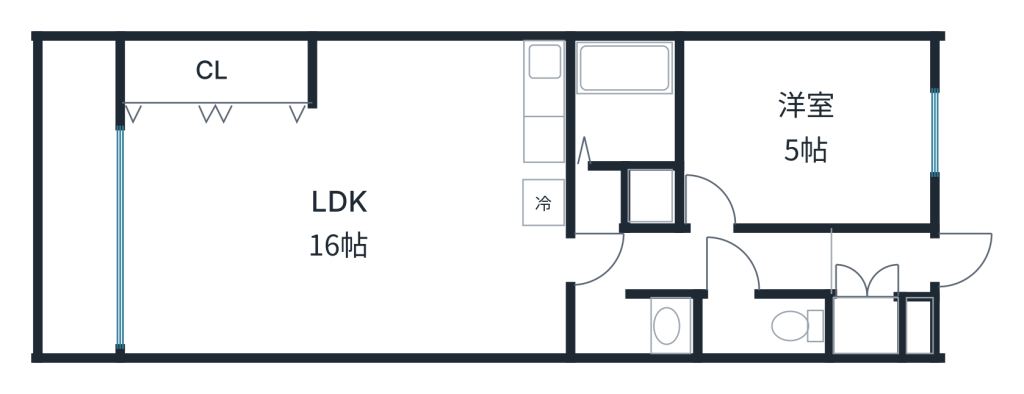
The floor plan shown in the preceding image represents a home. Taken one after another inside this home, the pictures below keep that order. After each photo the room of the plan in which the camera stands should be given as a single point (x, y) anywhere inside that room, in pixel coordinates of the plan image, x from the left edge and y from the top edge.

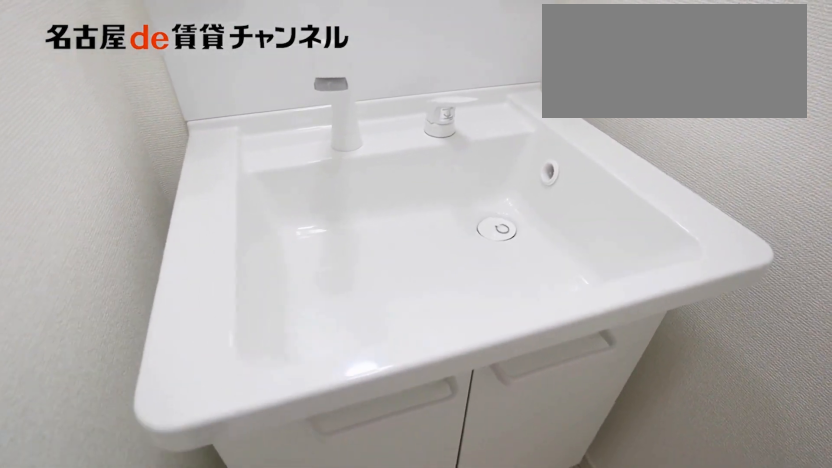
(635, 323)
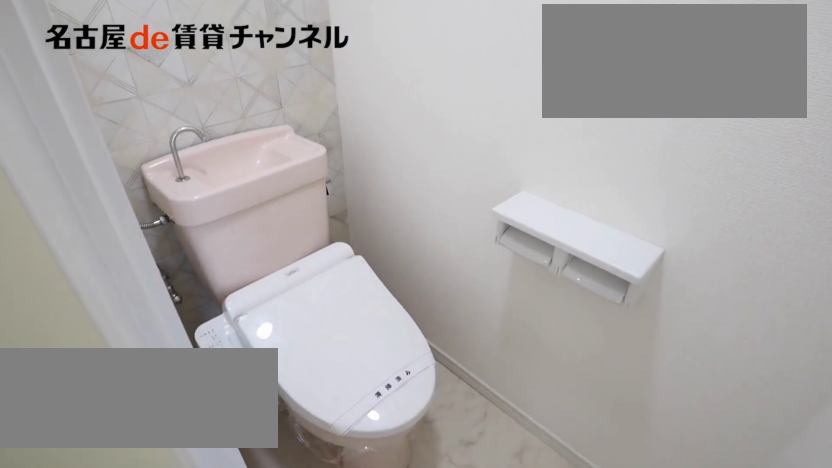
(763, 323)
